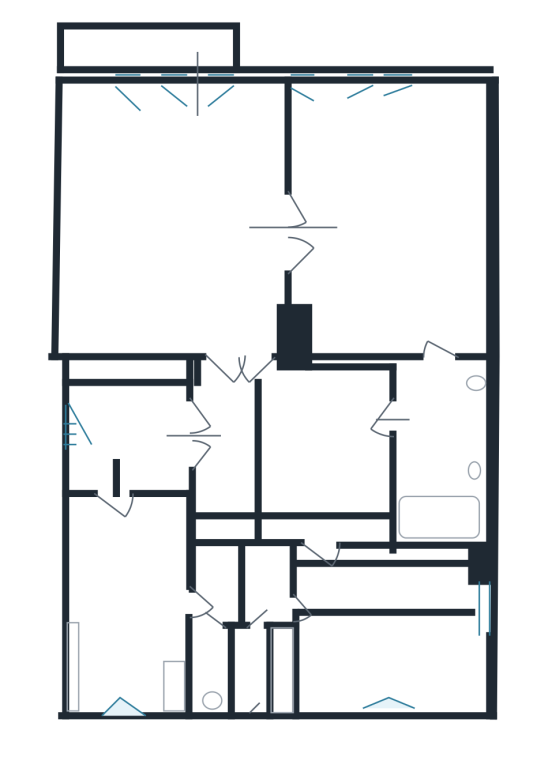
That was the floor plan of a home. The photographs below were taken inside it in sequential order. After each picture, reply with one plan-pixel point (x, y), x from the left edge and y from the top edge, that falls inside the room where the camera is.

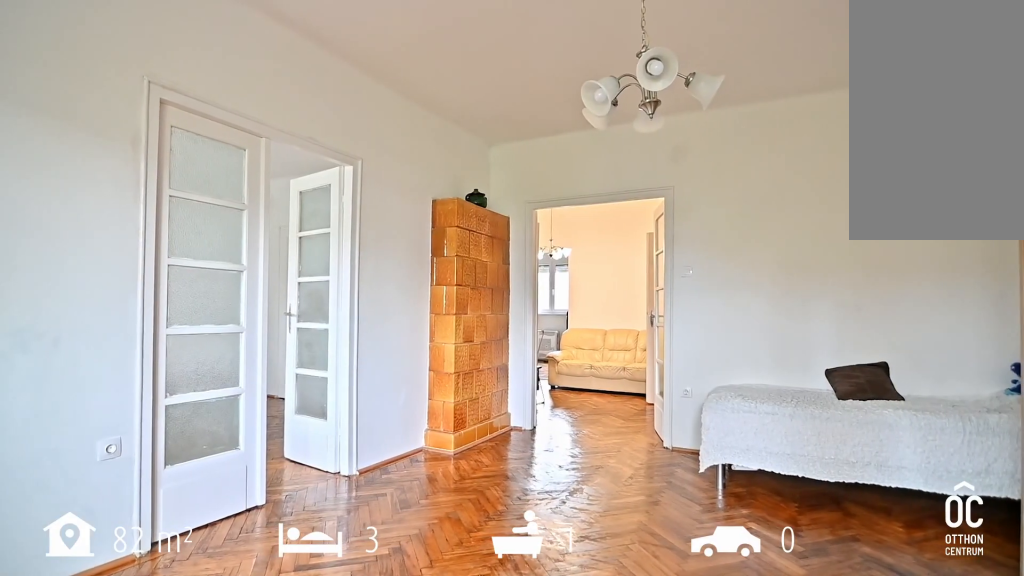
(164, 223)
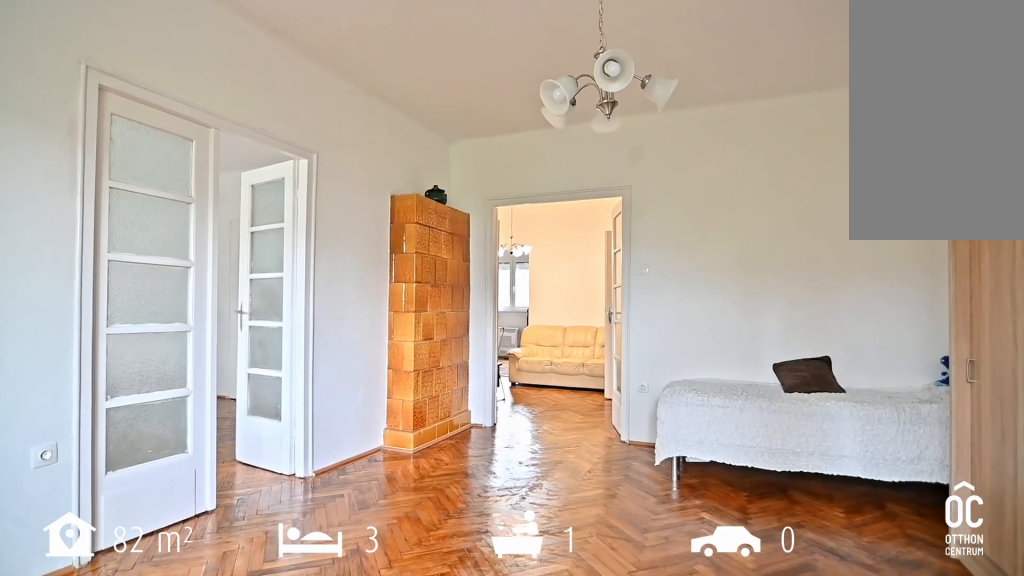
(164, 223)
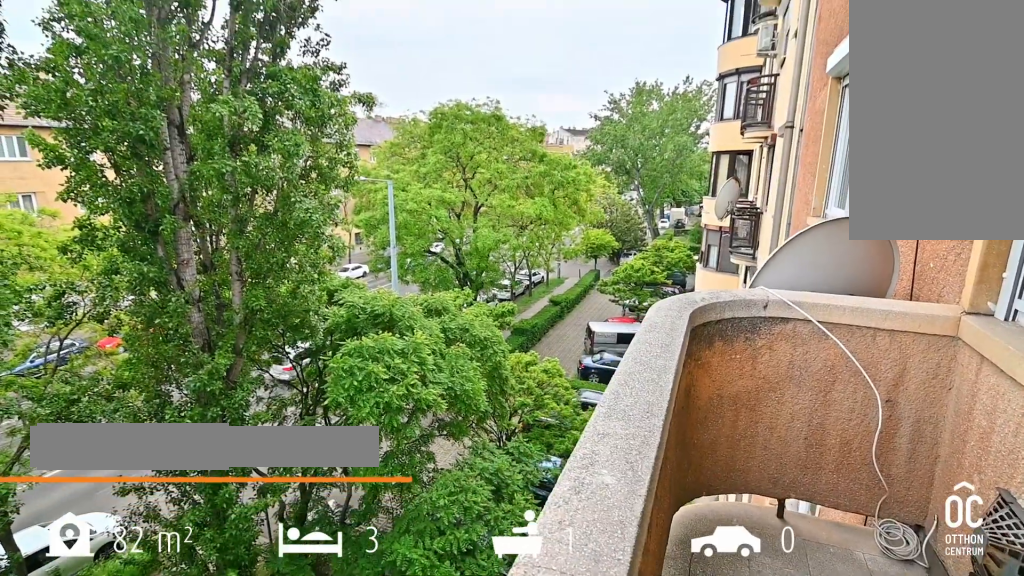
(149, 48)
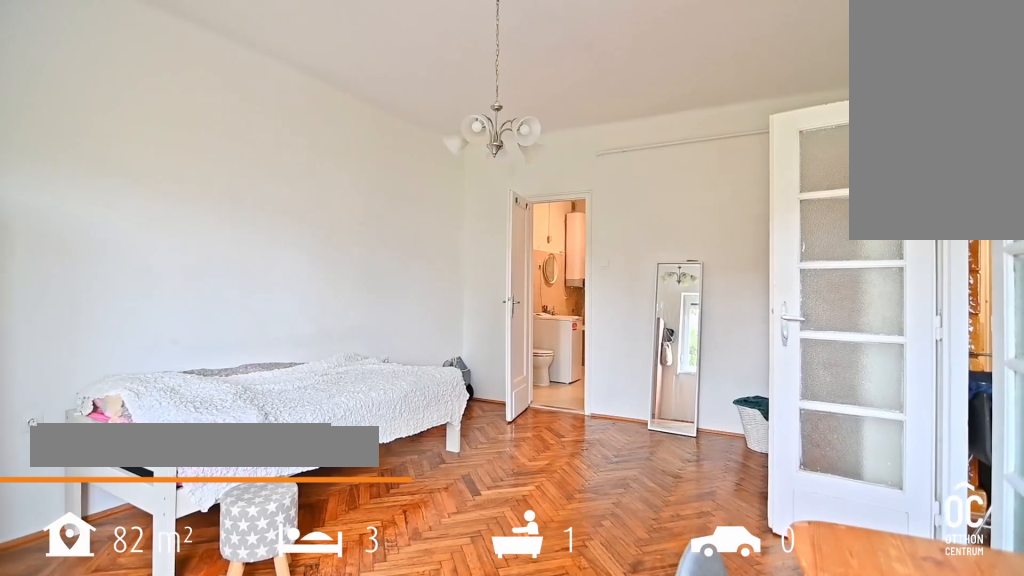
(384, 226)
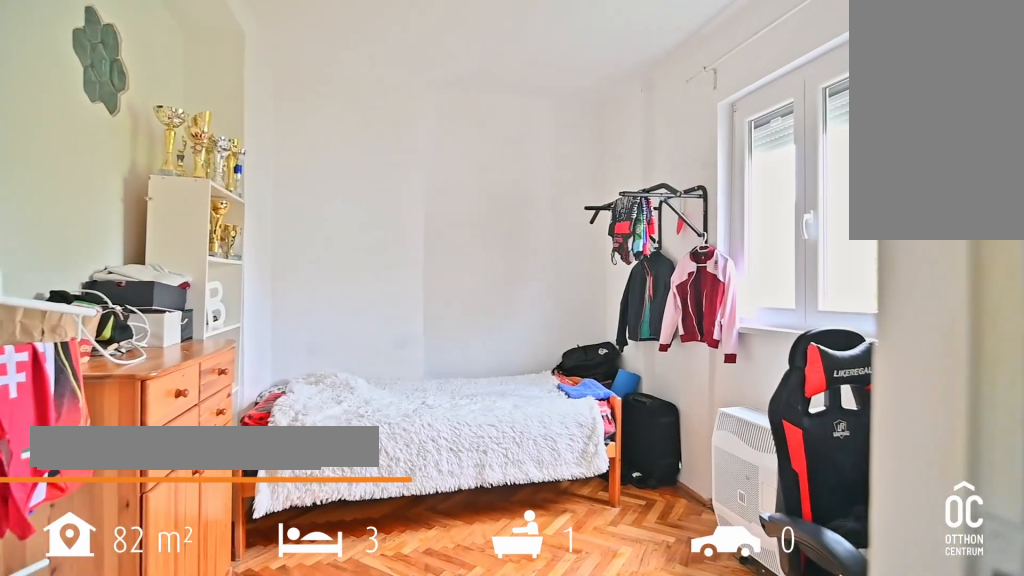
(388, 628)
